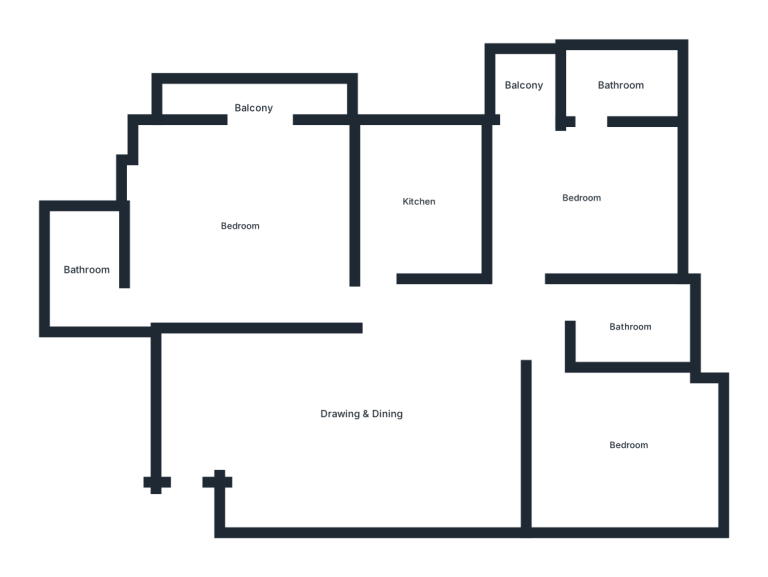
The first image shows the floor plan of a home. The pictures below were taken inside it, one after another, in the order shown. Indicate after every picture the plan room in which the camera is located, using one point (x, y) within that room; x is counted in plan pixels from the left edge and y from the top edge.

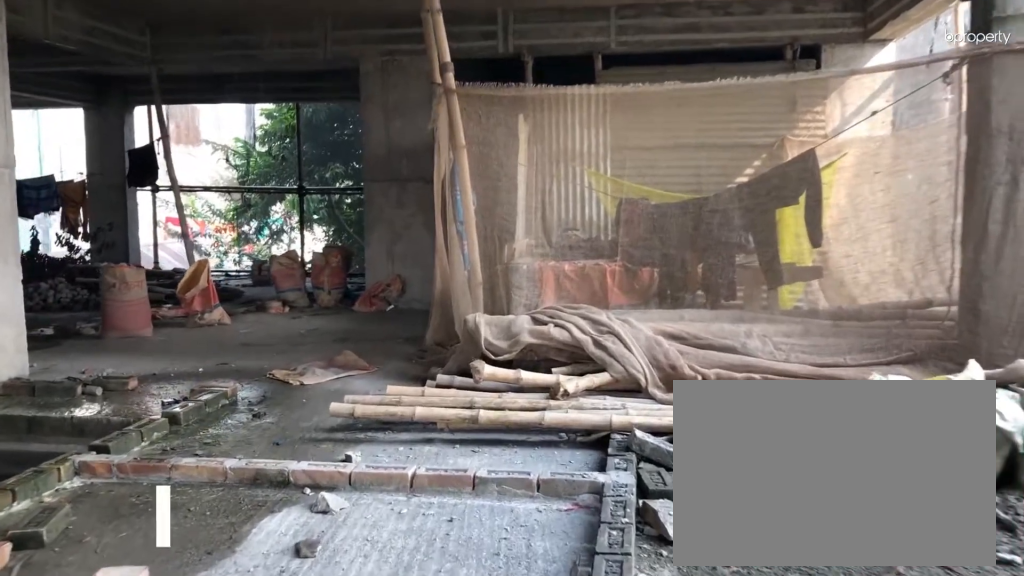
(85, 268)
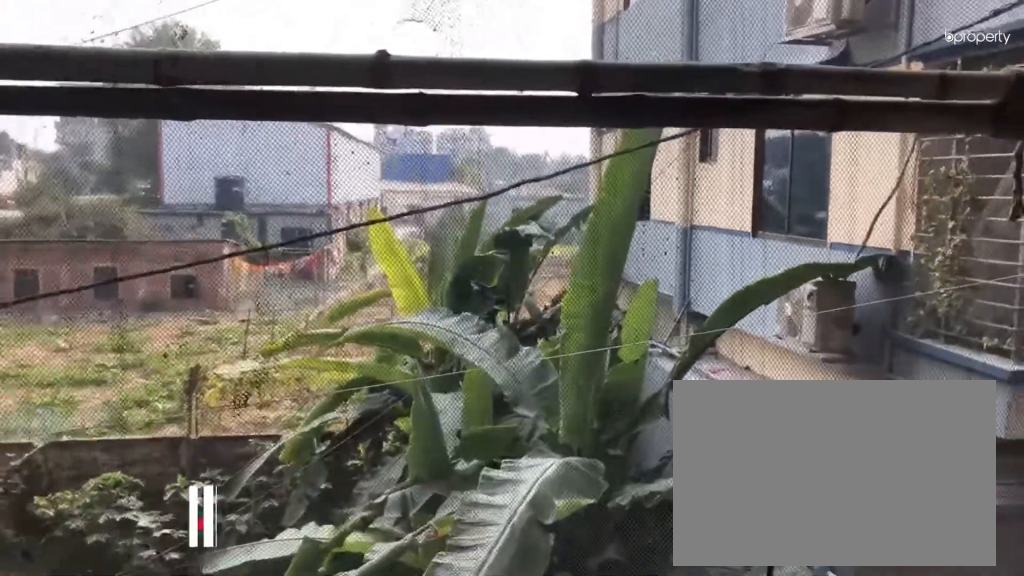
(254, 108)
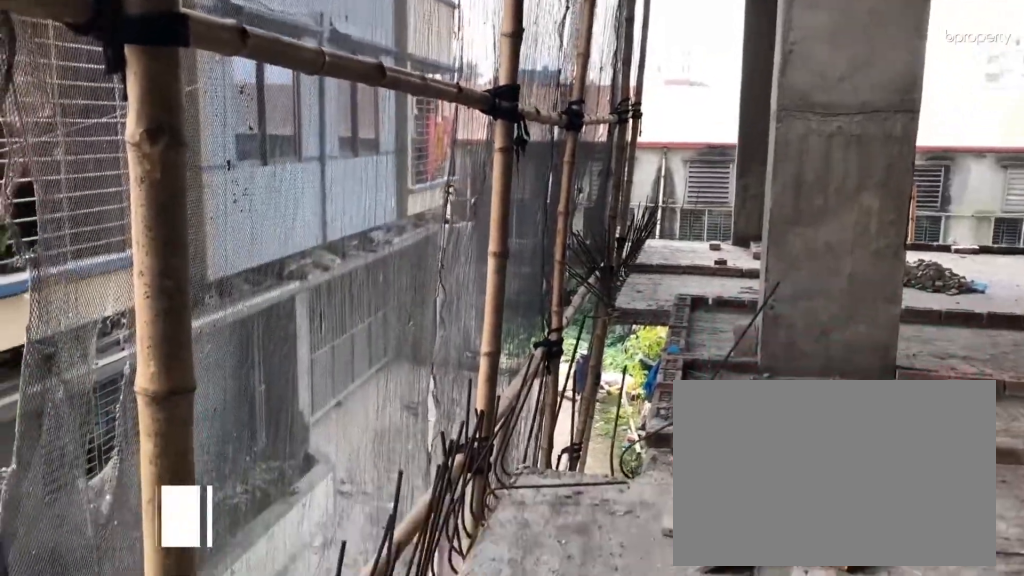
(254, 108)
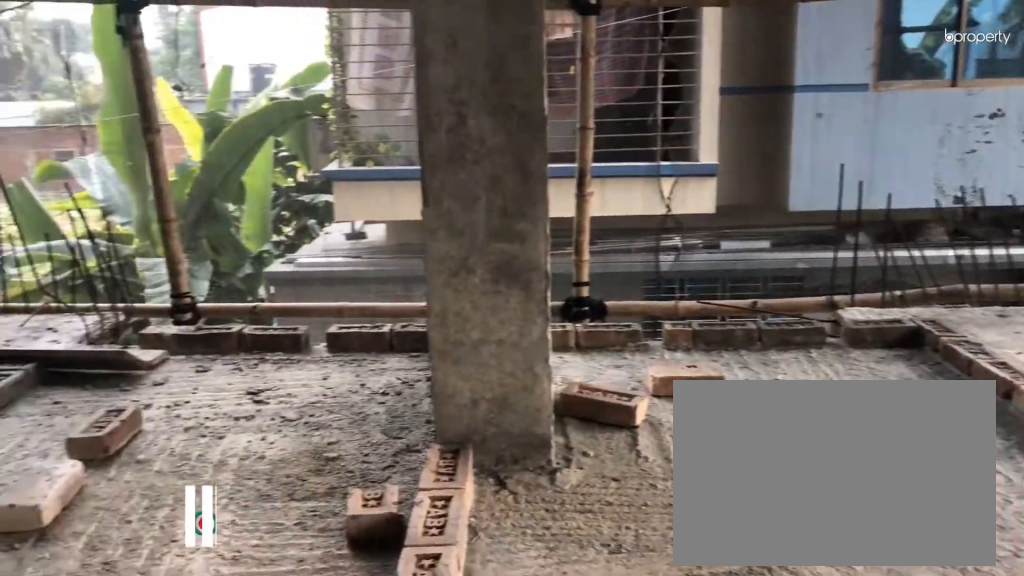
(419, 204)
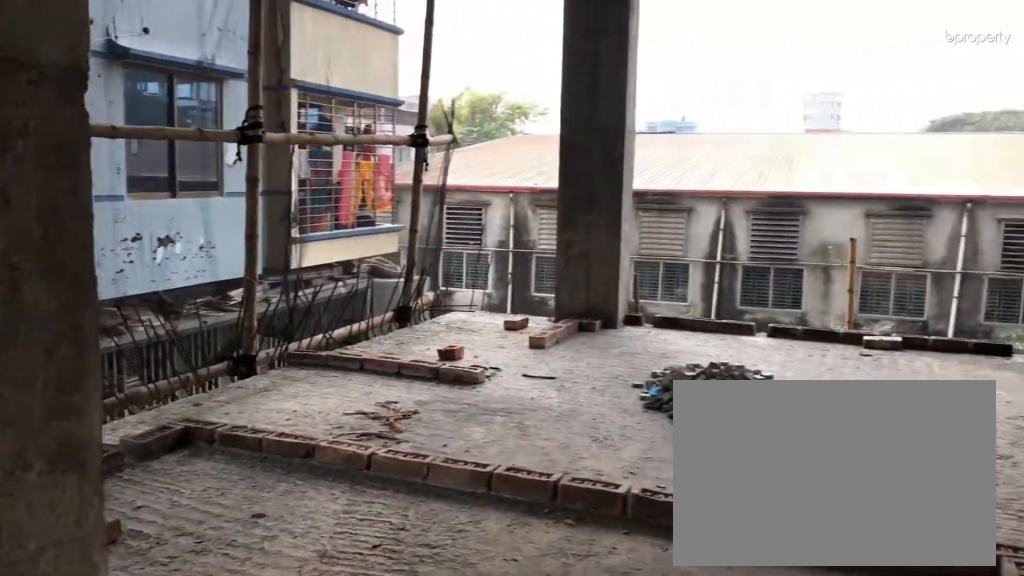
(420, 203)
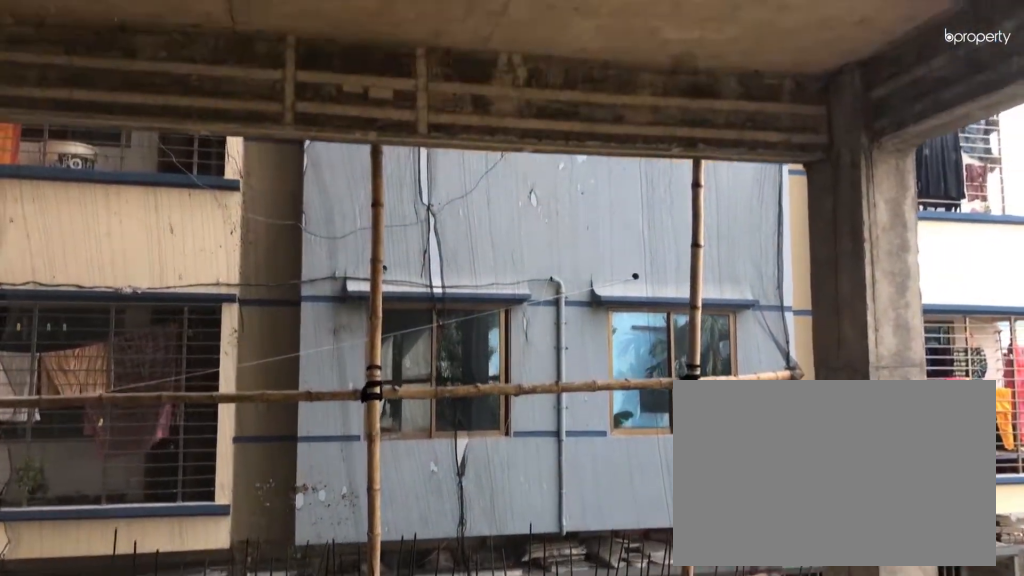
(582, 198)
